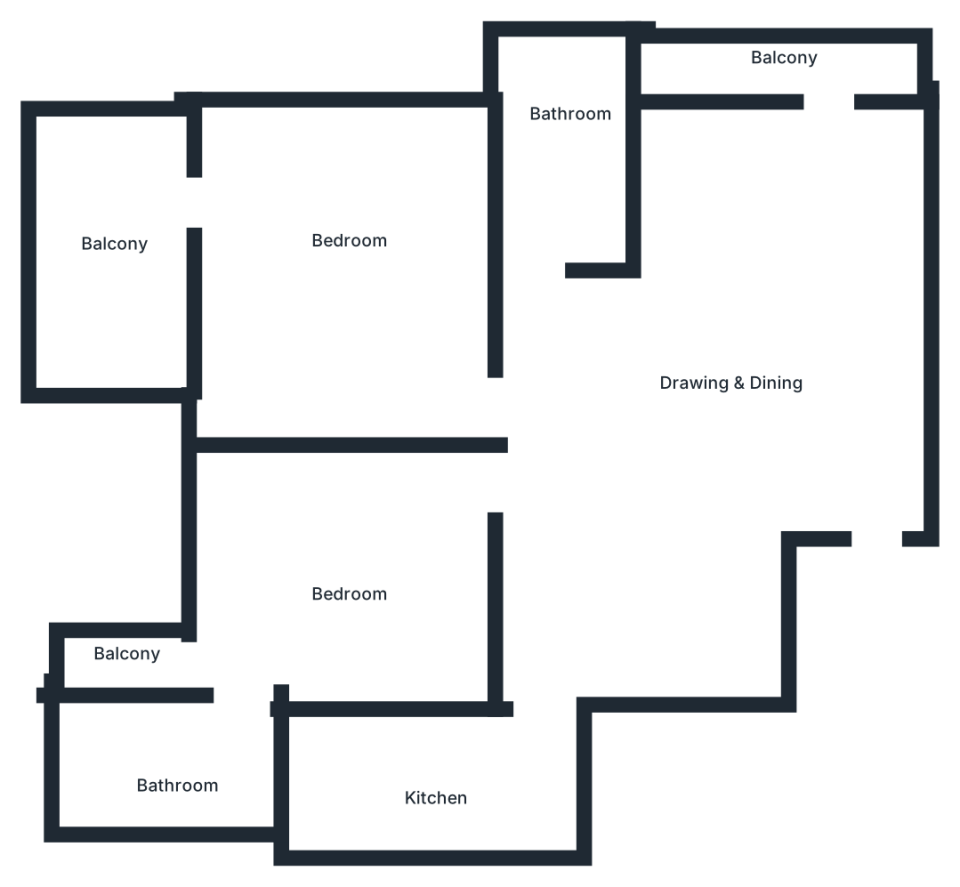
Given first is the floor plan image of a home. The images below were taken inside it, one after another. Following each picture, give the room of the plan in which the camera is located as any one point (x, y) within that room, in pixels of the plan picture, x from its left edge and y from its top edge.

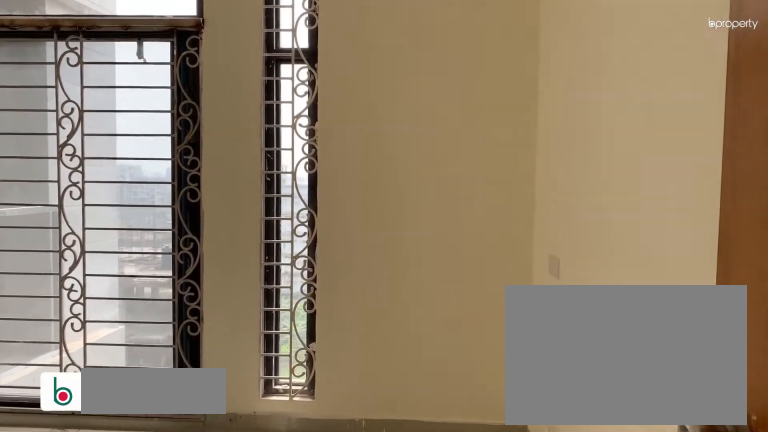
(354, 561)
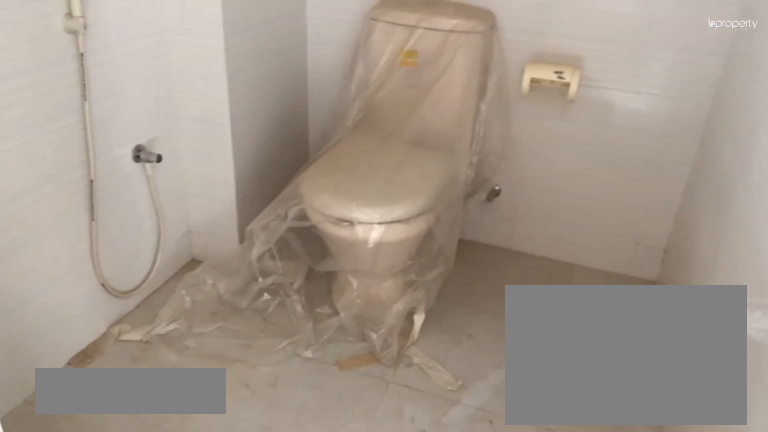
(172, 767)
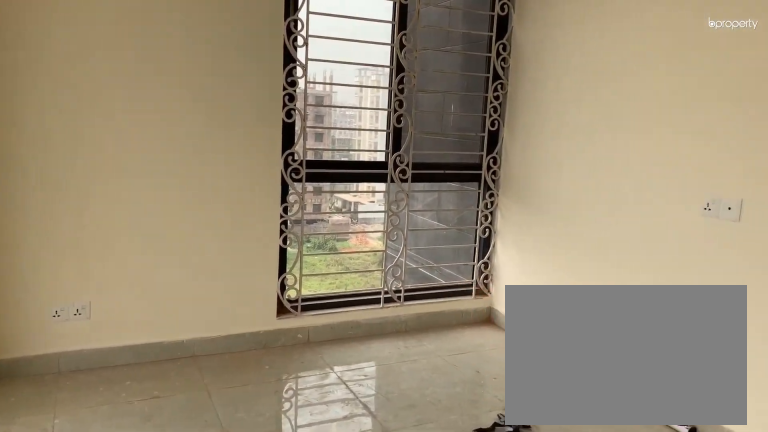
(348, 249)
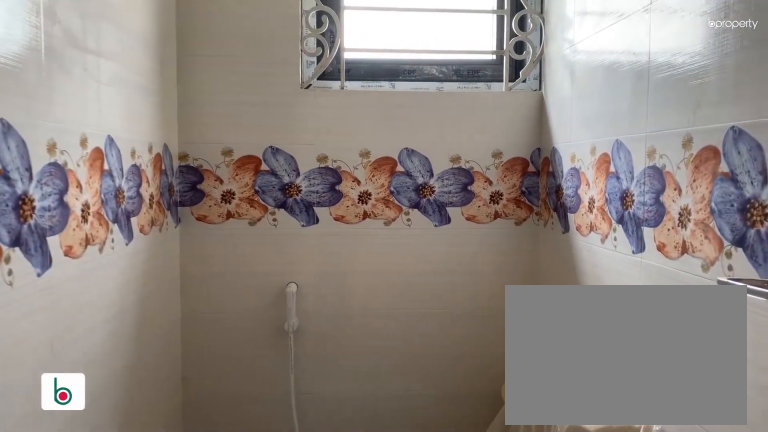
(561, 136)
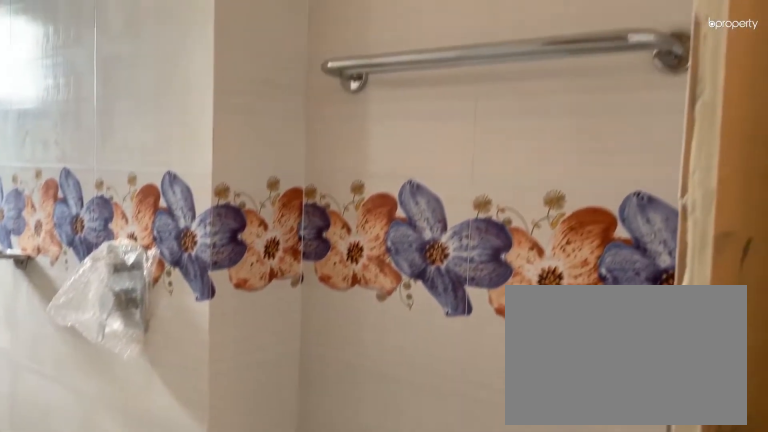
(561, 136)
